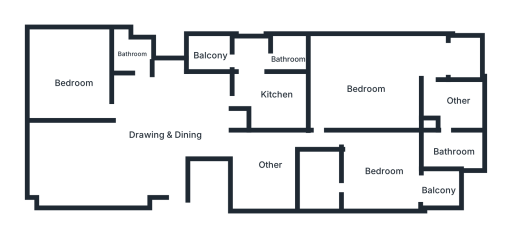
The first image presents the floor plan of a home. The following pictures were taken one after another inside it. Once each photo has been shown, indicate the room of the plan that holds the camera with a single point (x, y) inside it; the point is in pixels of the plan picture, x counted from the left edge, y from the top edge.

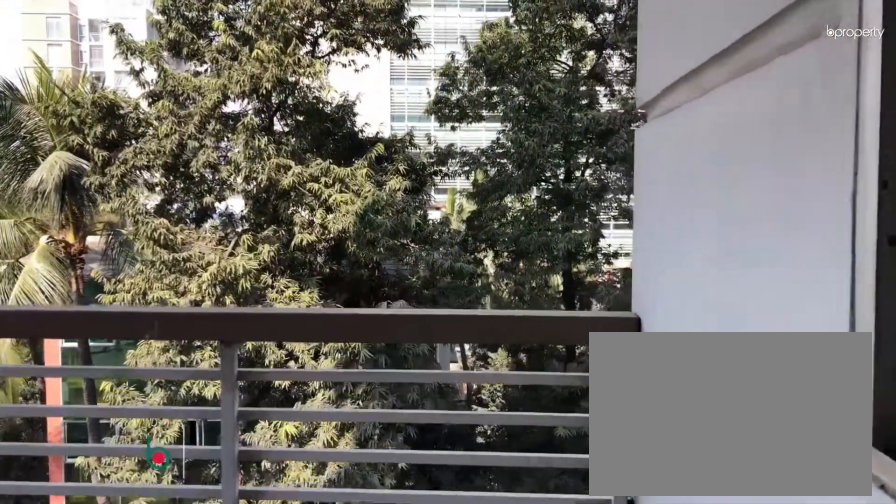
(466, 57)
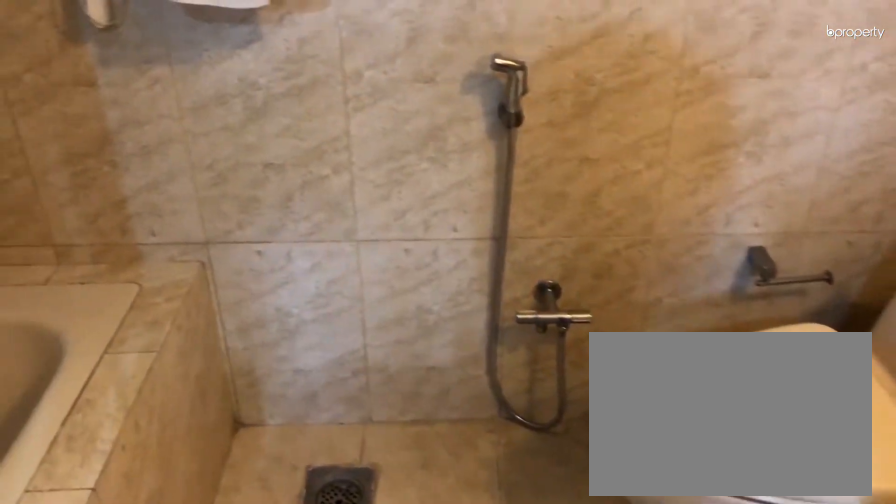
(454, 152)
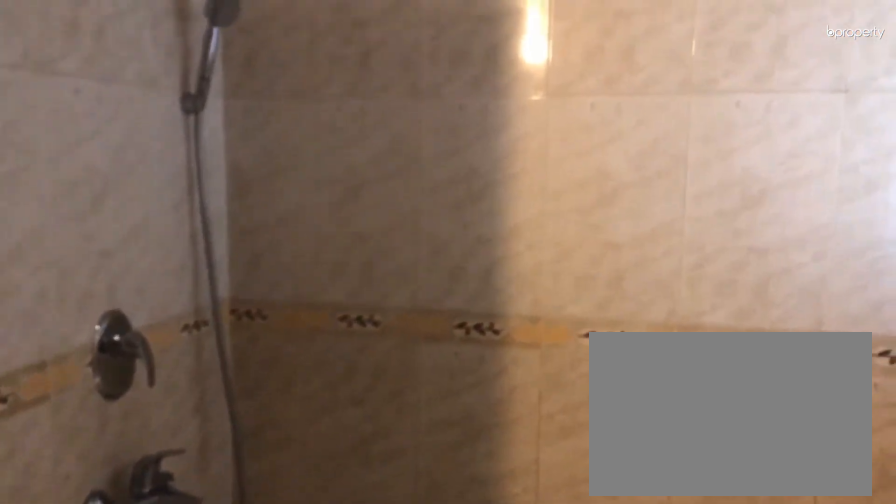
(454, 152)
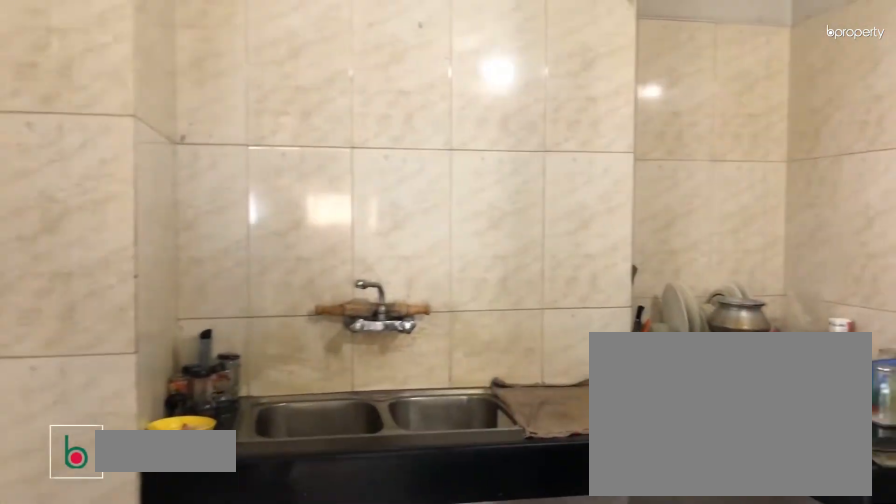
(279, 94)
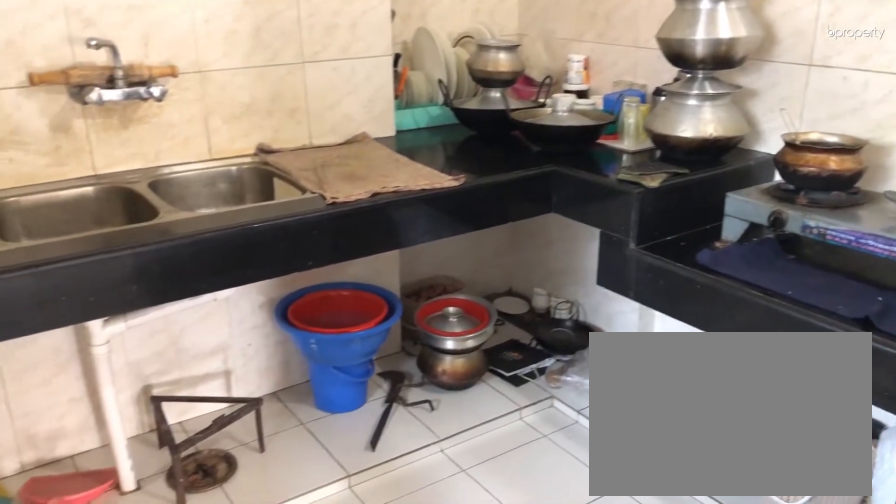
(279, 94)
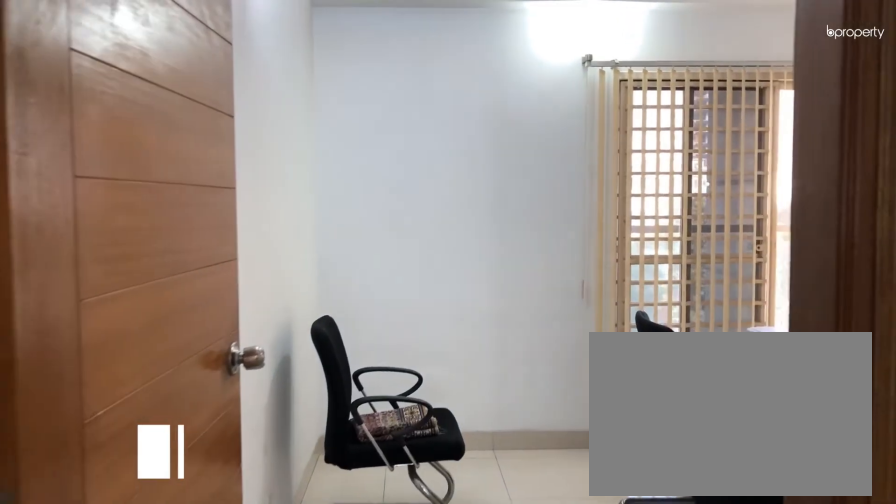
(358, 143)
